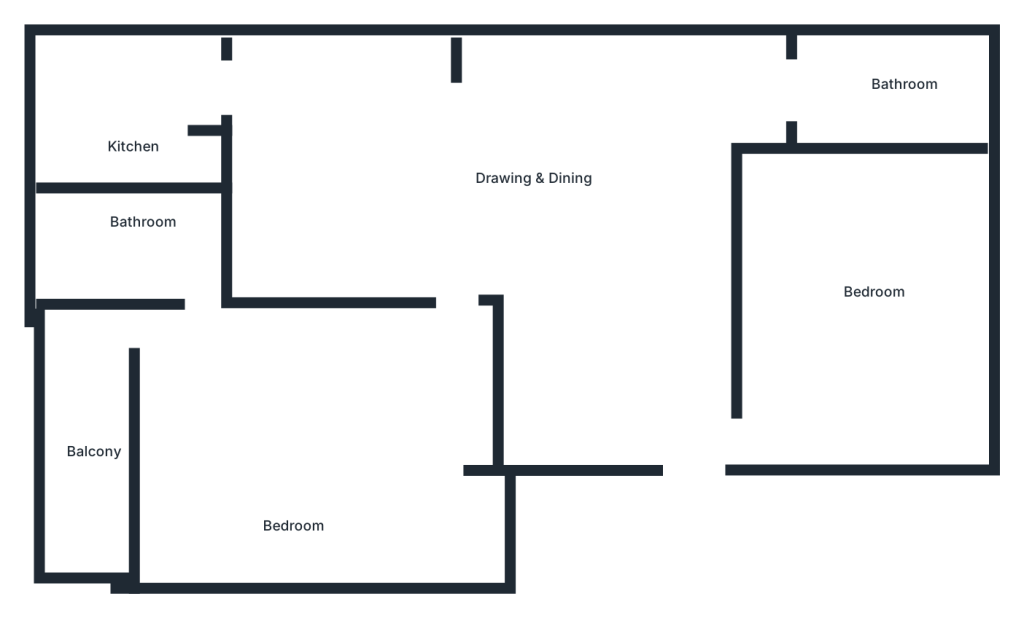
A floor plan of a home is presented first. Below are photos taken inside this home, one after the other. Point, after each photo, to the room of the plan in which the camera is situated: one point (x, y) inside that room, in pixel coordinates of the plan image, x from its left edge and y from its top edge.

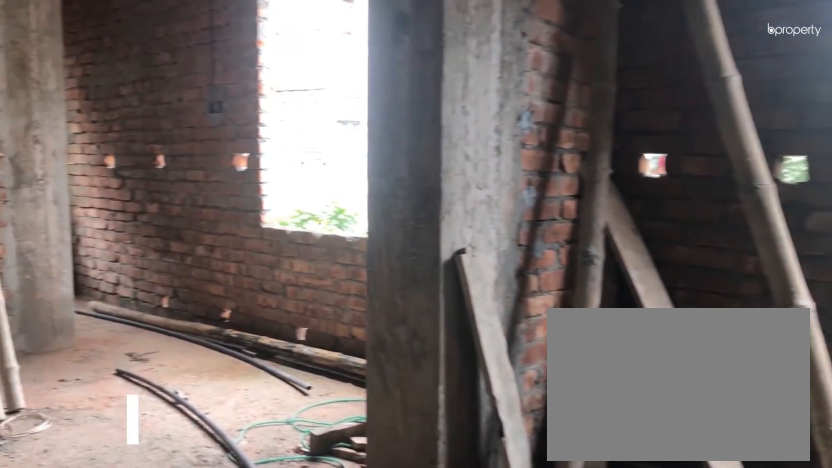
(537, 201)
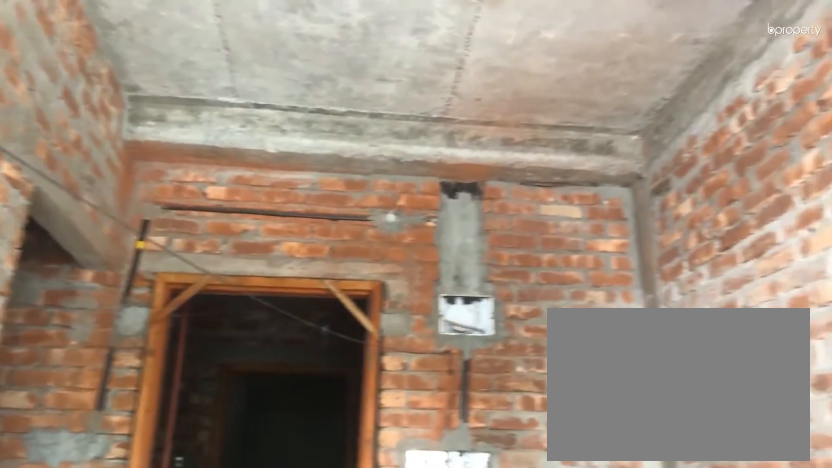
(537, 202)
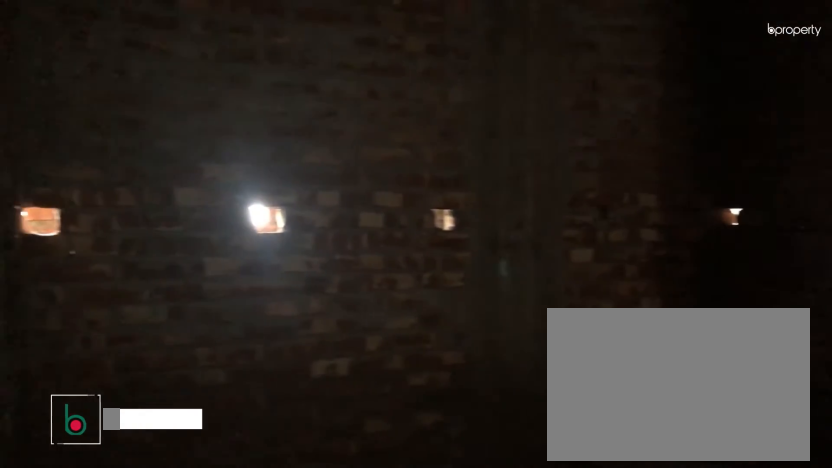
(869, 288)
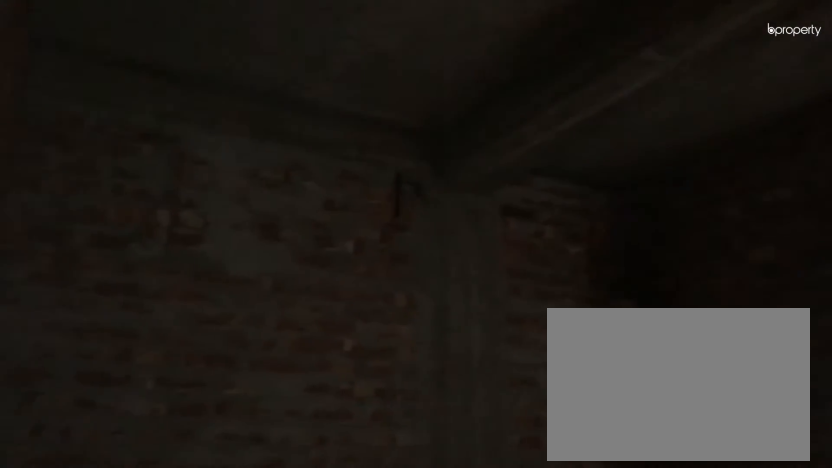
(869, 288)
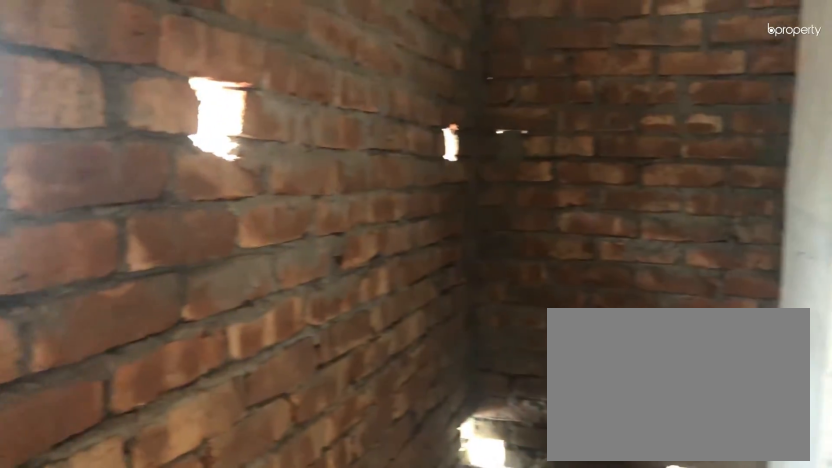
(891, 100)
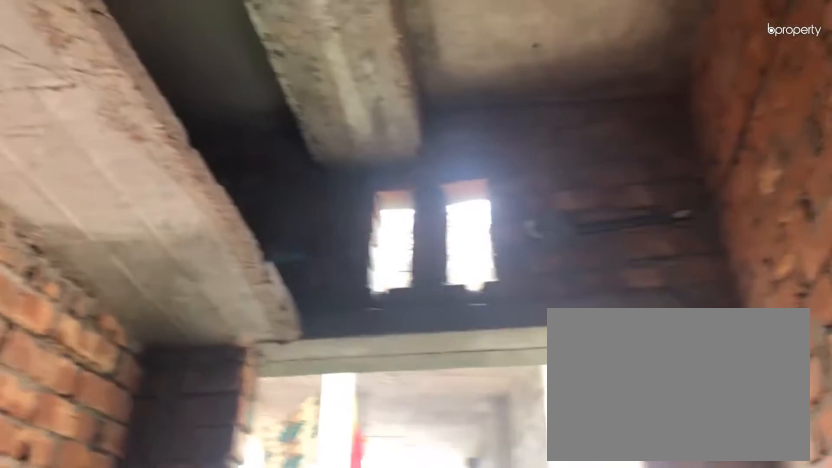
(138, 136)
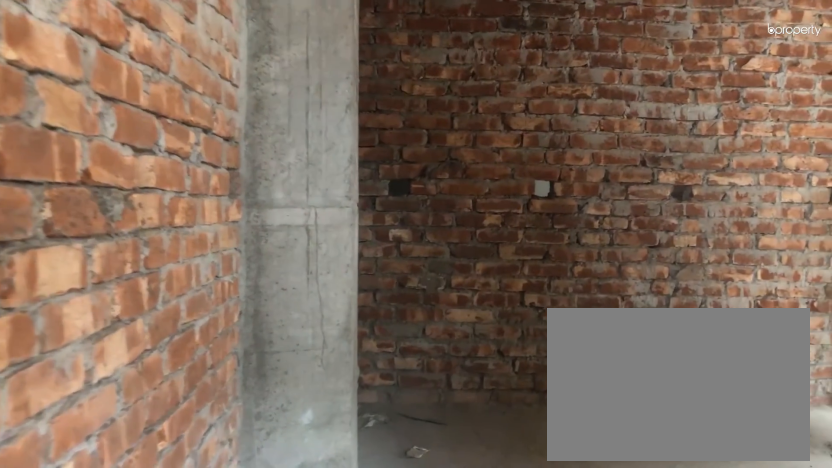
(464, 277)
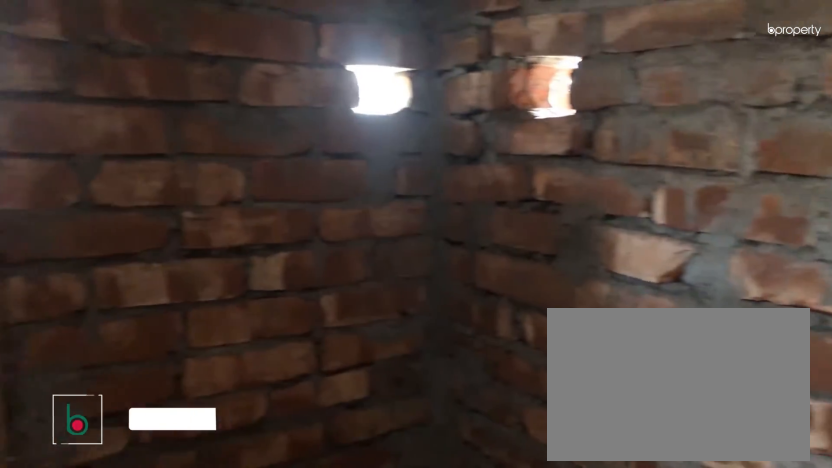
(134, 235)
